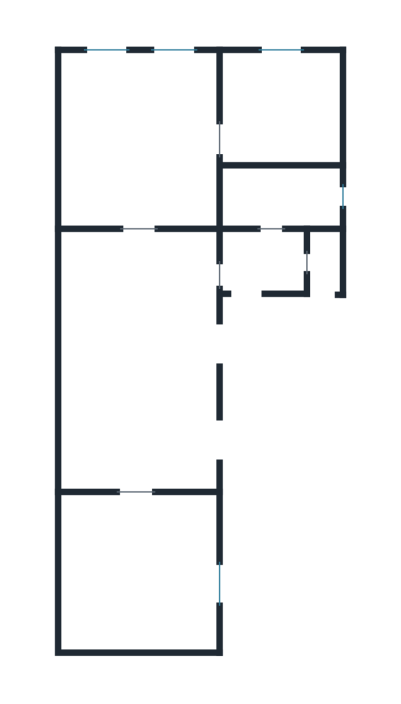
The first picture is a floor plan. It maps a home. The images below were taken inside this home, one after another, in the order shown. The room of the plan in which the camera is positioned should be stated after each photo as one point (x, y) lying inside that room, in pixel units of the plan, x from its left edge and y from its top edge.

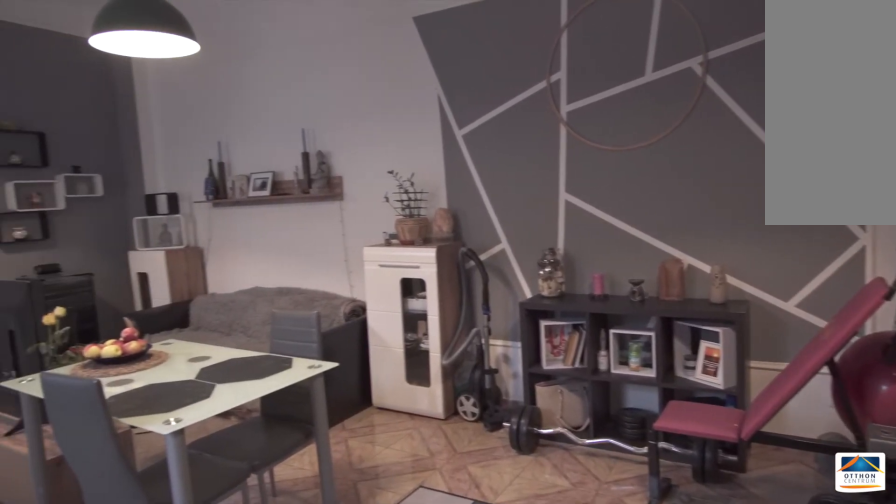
(130, 360)
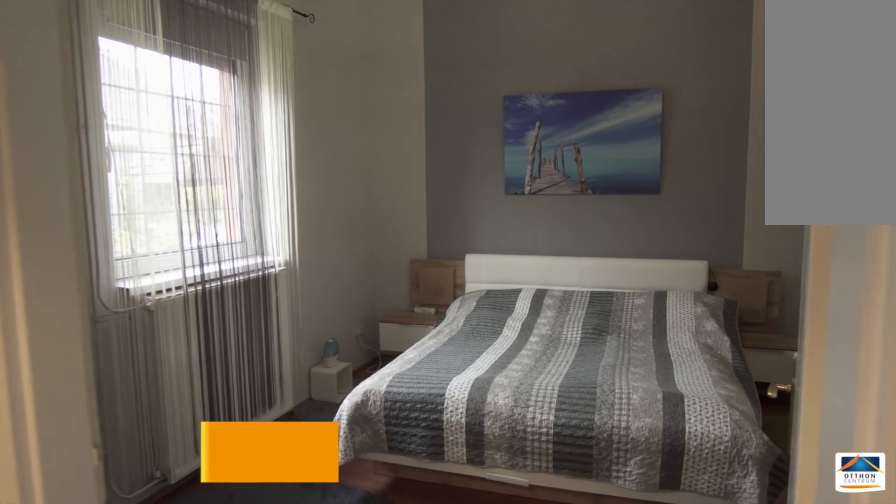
(130, 576)
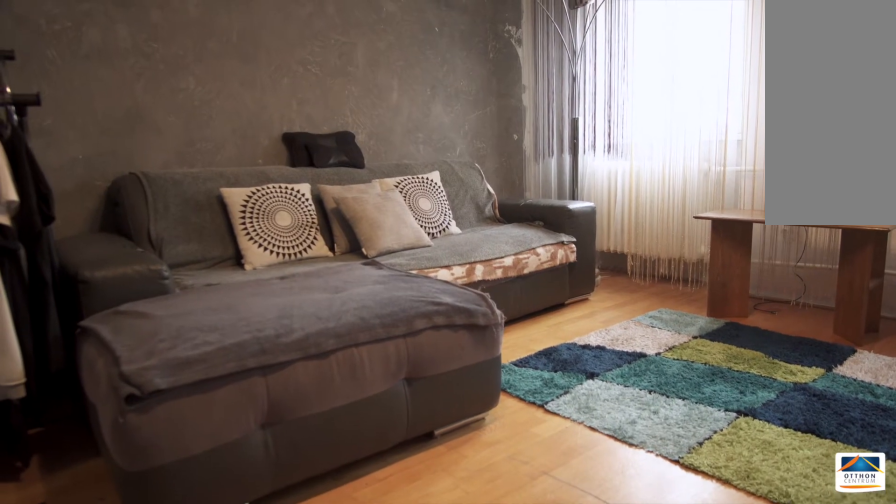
(130, 130)
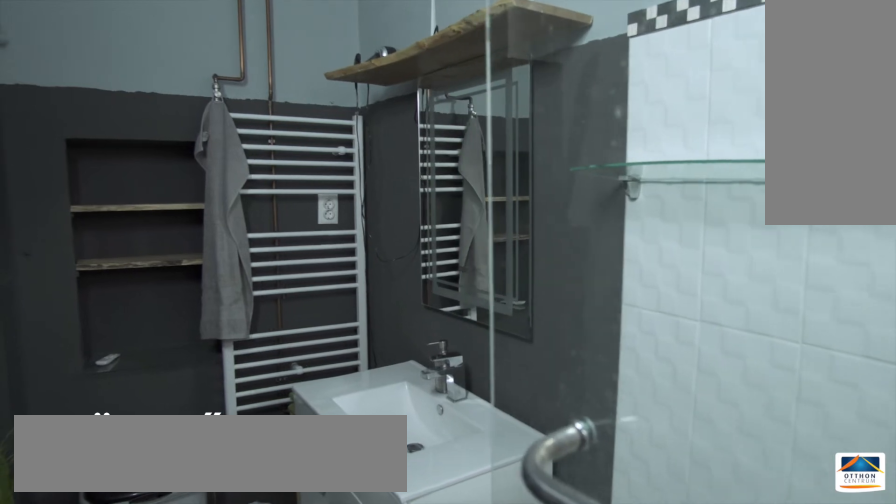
(285, 197)
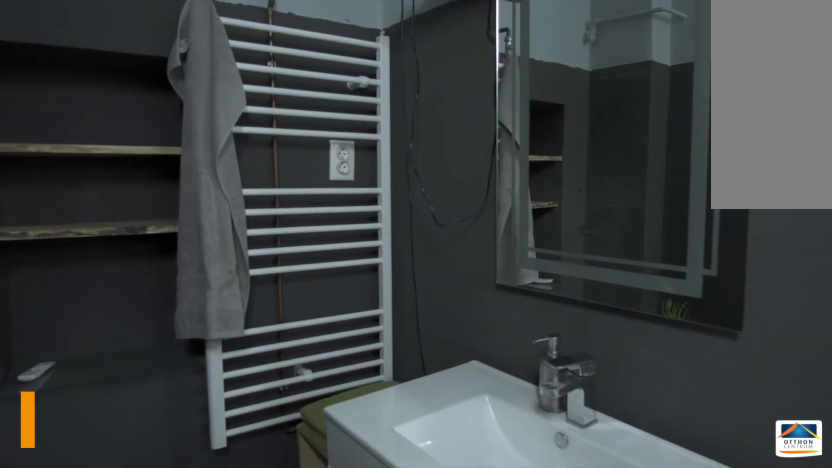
(285, 196)
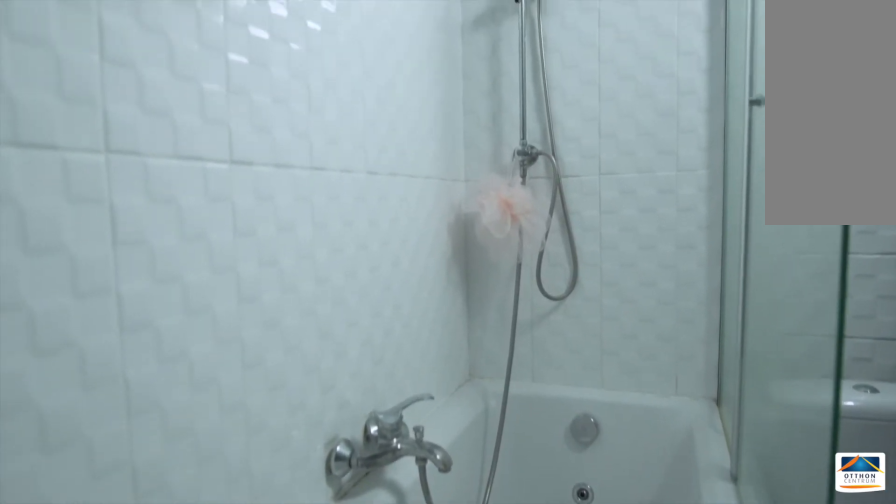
(285, 197)
